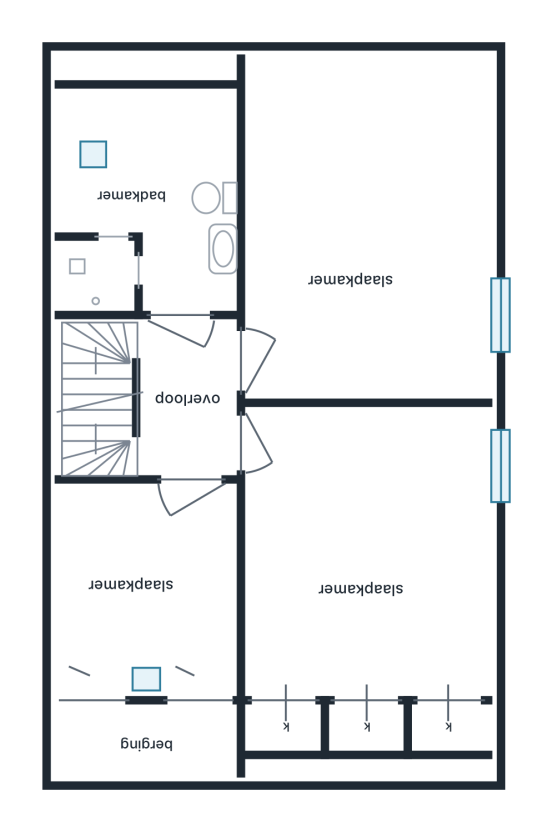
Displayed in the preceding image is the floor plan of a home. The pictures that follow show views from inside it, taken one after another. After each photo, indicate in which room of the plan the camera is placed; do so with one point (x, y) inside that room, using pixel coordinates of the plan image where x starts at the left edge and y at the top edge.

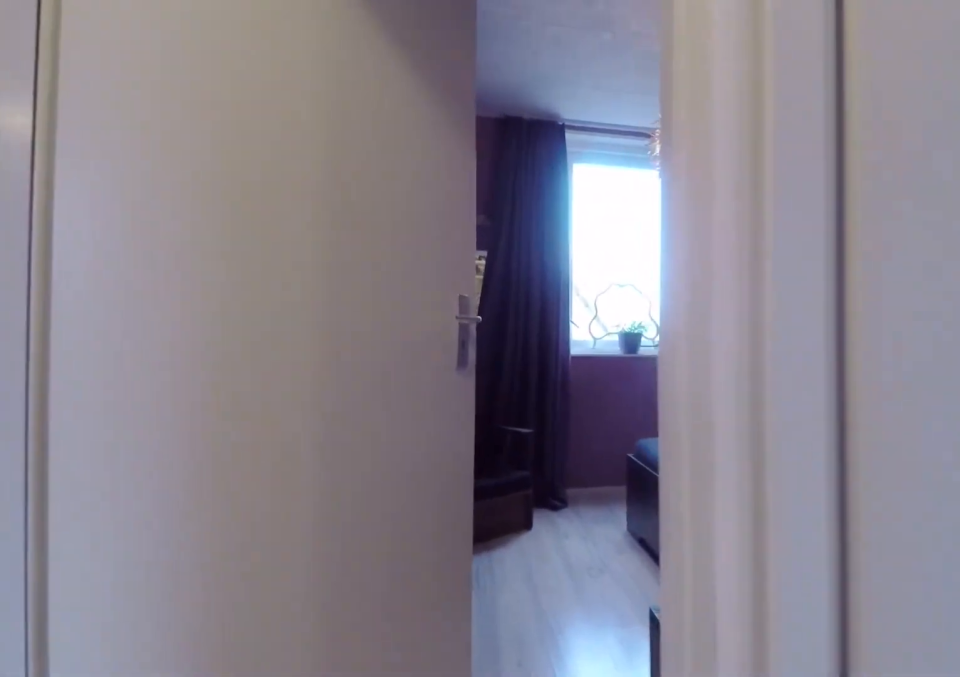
(187, 397)
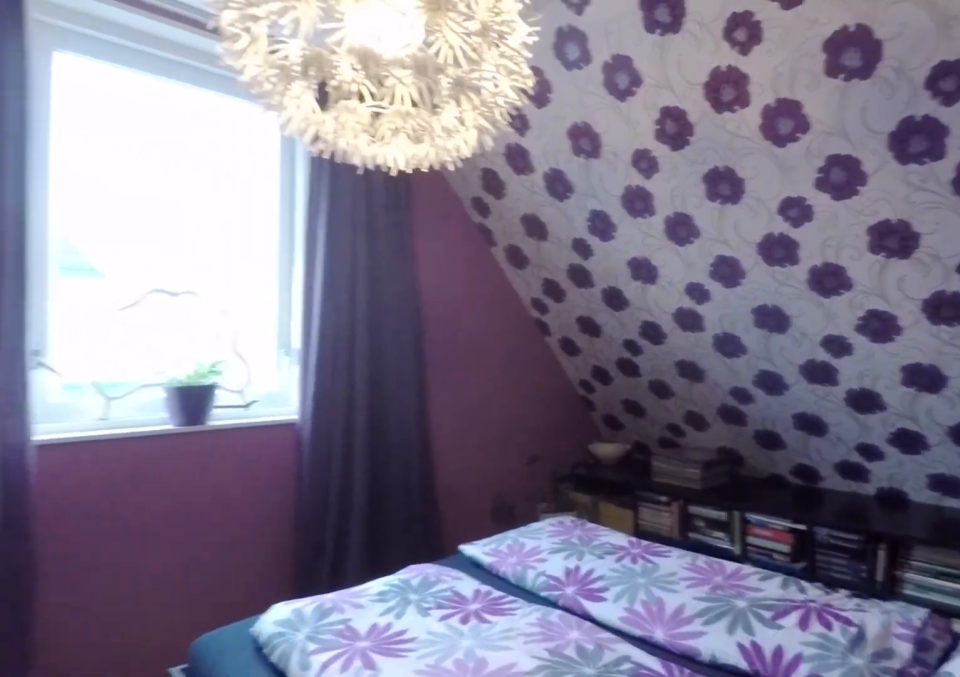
(366, 541)
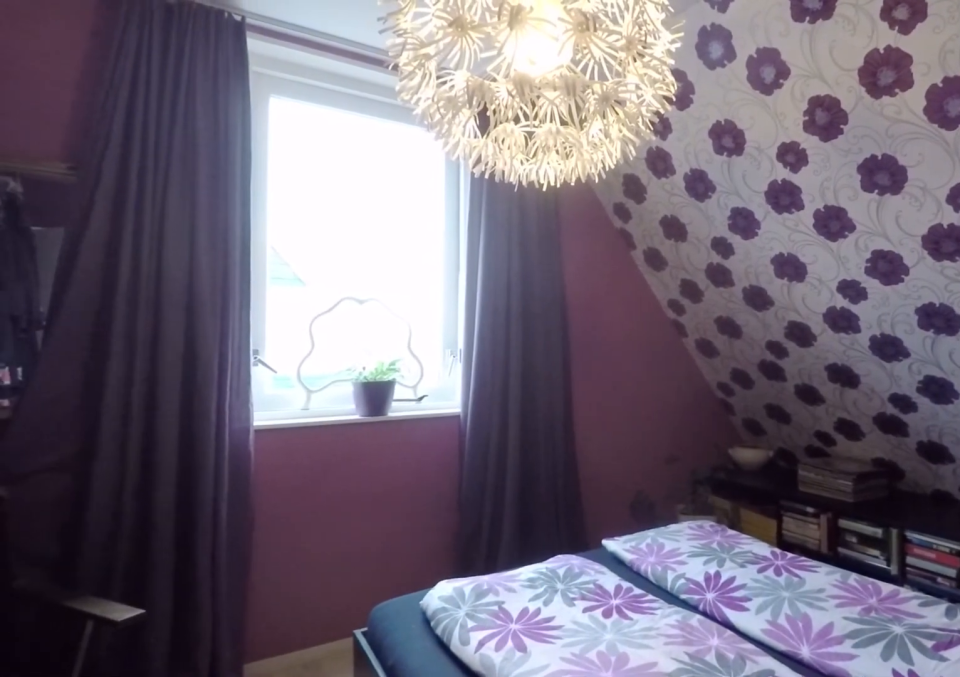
(366, 541)
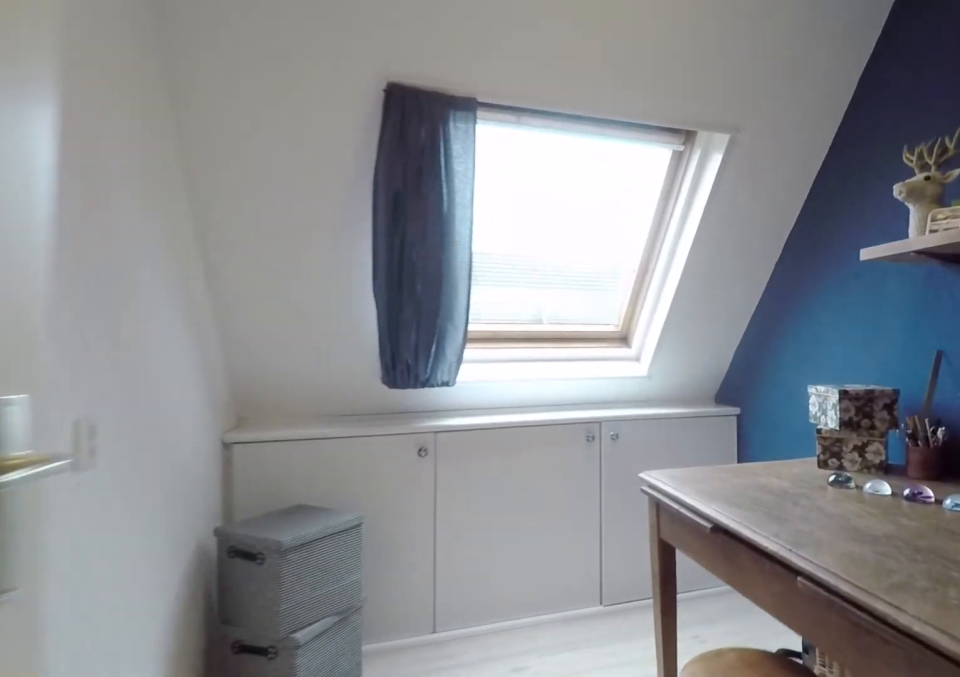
(147, 580)
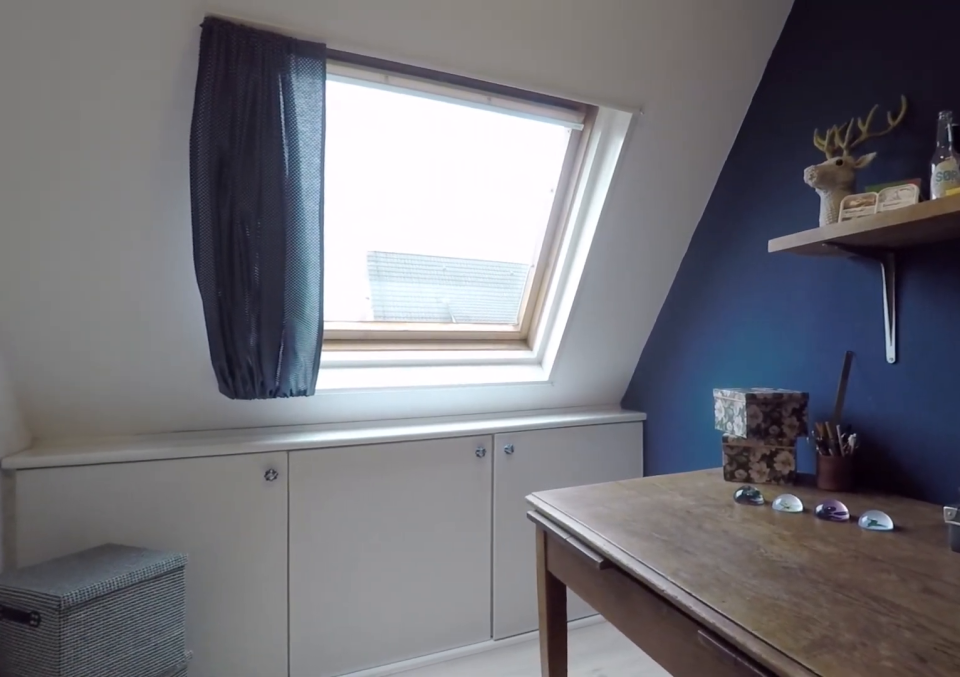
(147, 580)
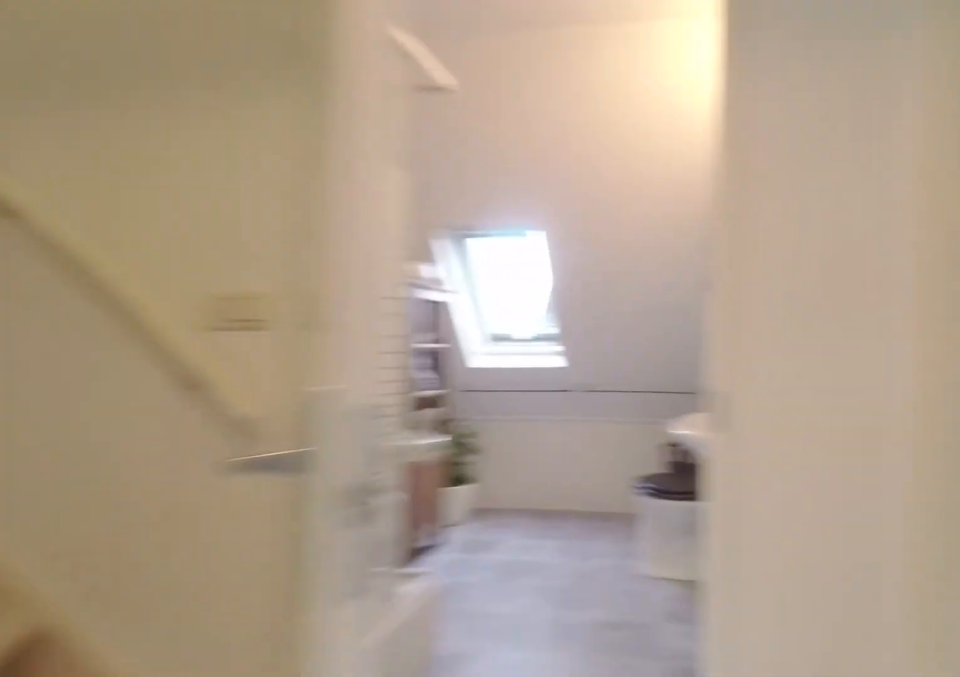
(187, 396)
